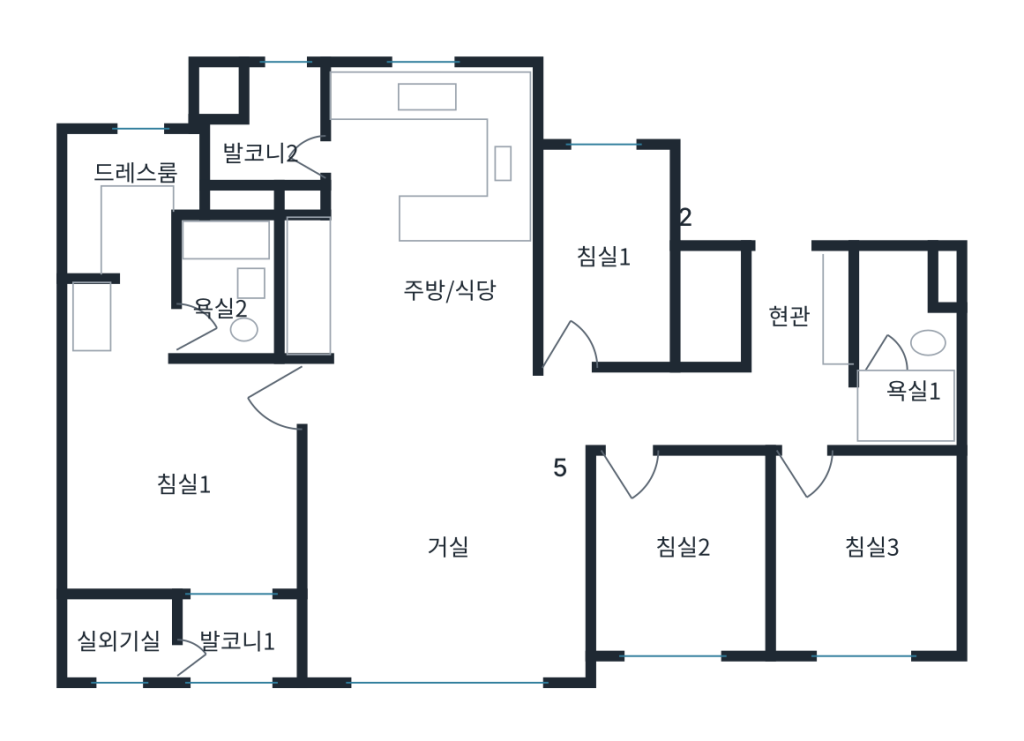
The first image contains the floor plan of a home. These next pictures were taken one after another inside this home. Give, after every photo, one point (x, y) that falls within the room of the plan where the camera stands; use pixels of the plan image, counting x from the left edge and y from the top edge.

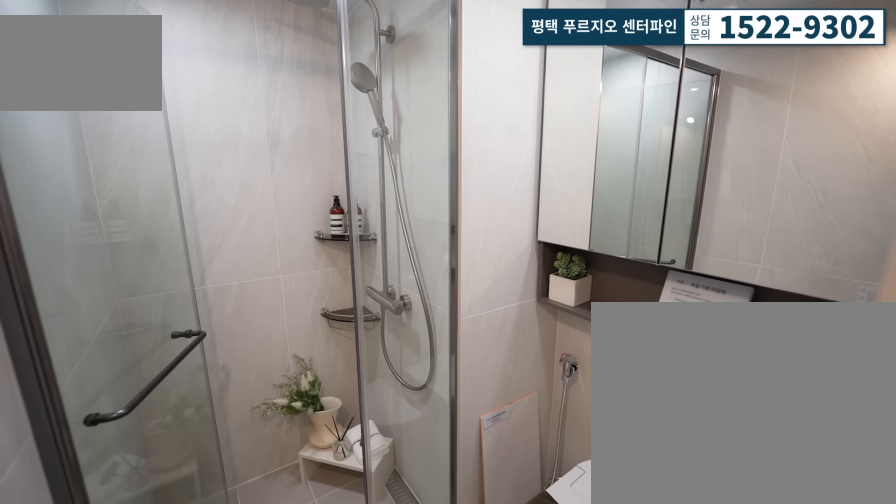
(888, 381)
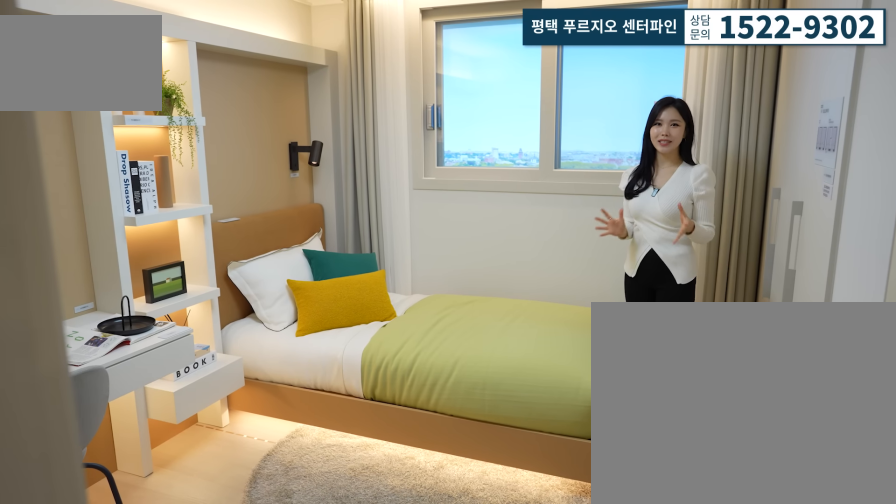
(870, 558)
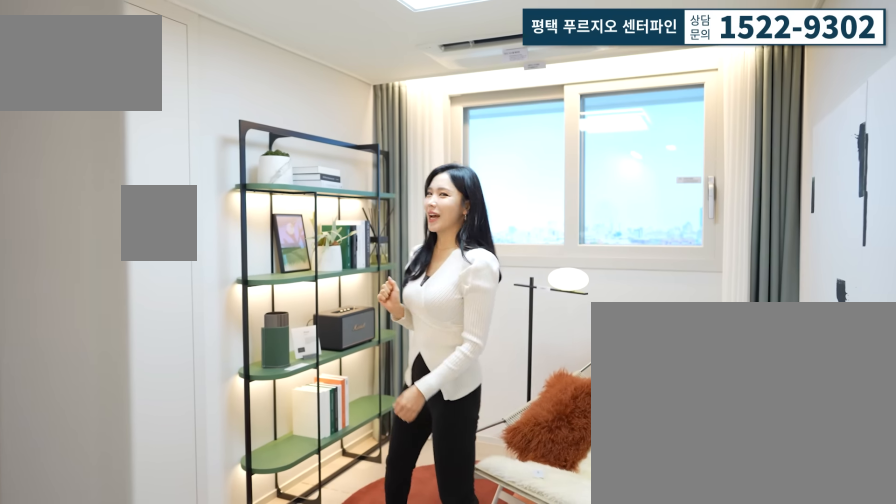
(686, 577)
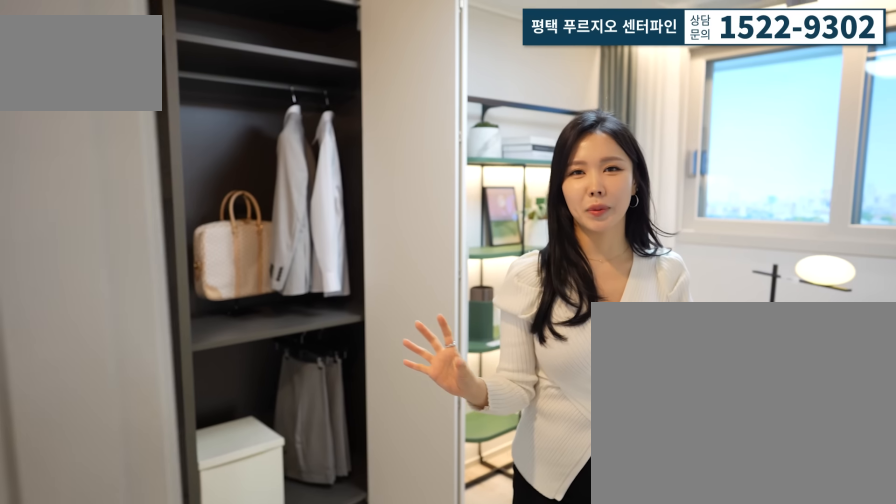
(686, 578)
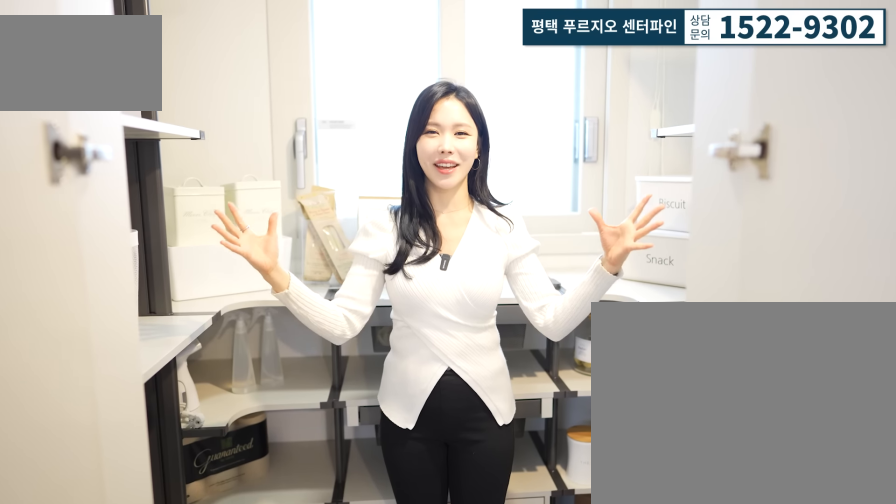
(603, 286)
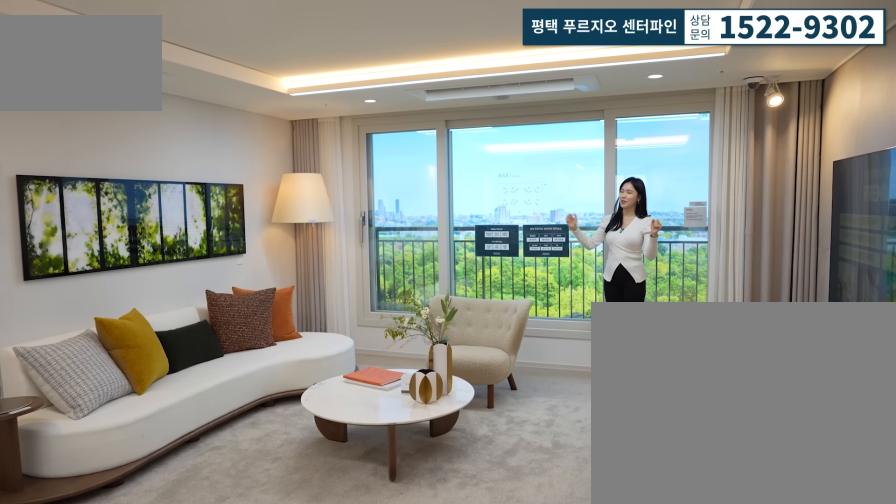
(438, 571)
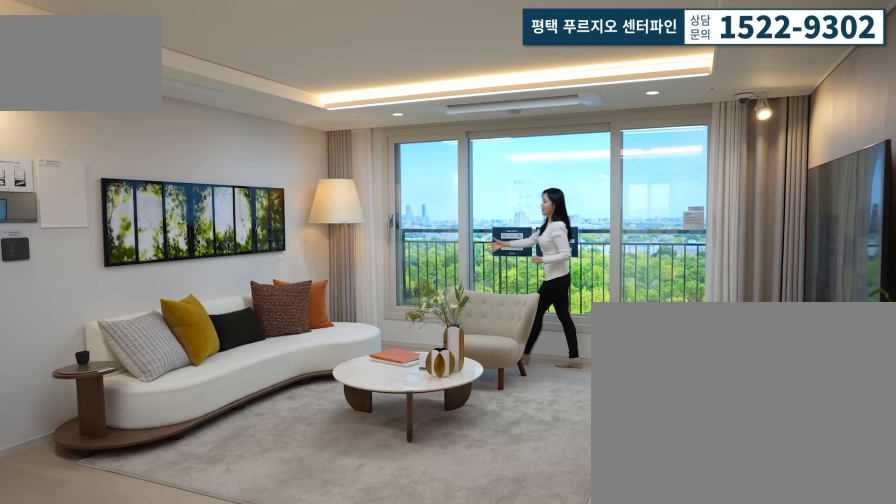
(438, 570)
